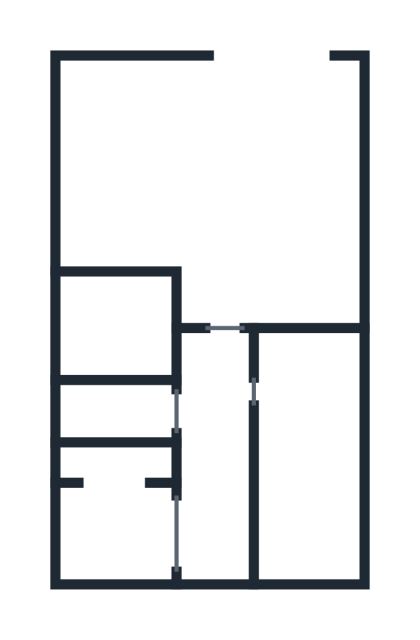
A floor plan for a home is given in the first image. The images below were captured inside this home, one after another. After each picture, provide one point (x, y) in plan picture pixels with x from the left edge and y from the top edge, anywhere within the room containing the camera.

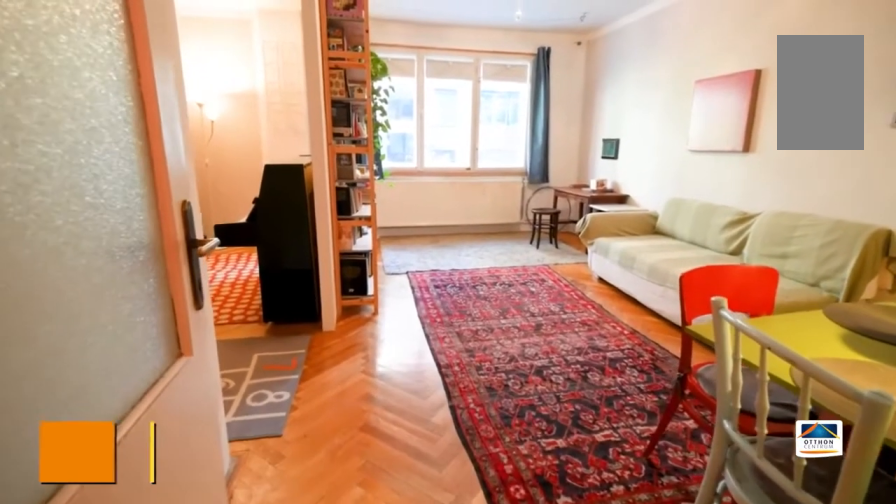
(206, 154)
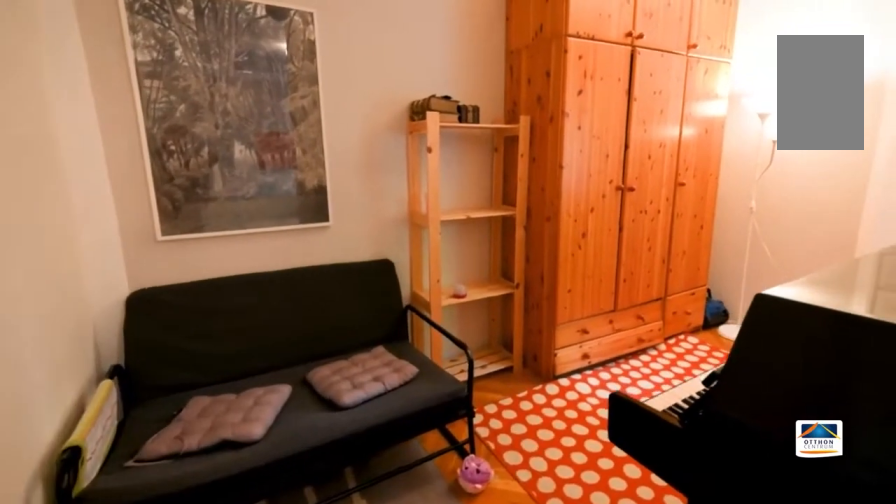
(208, 157)
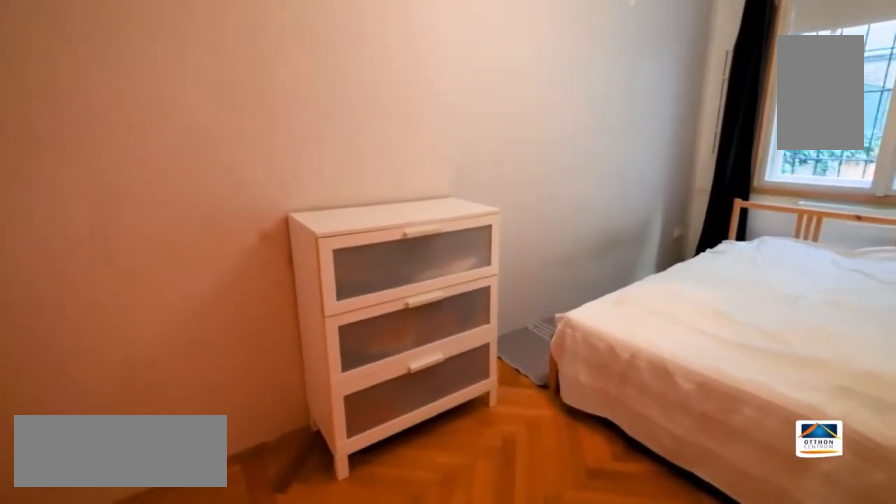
(310, 455)
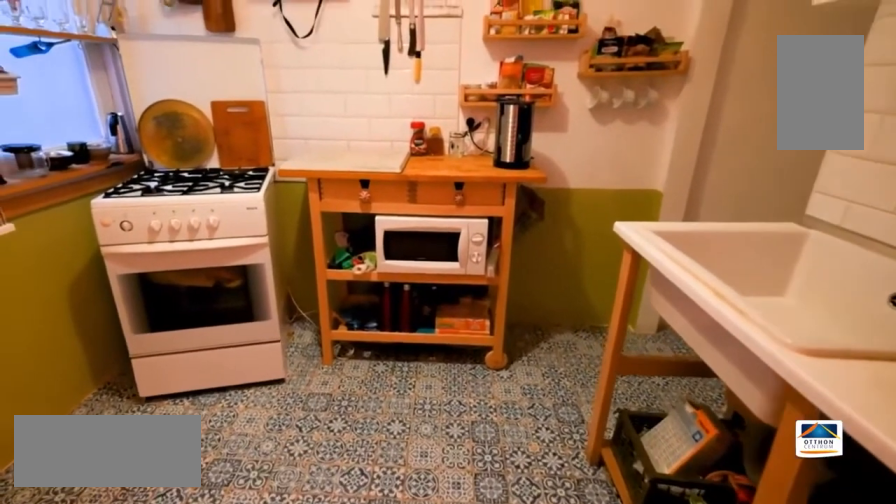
(122, 538)
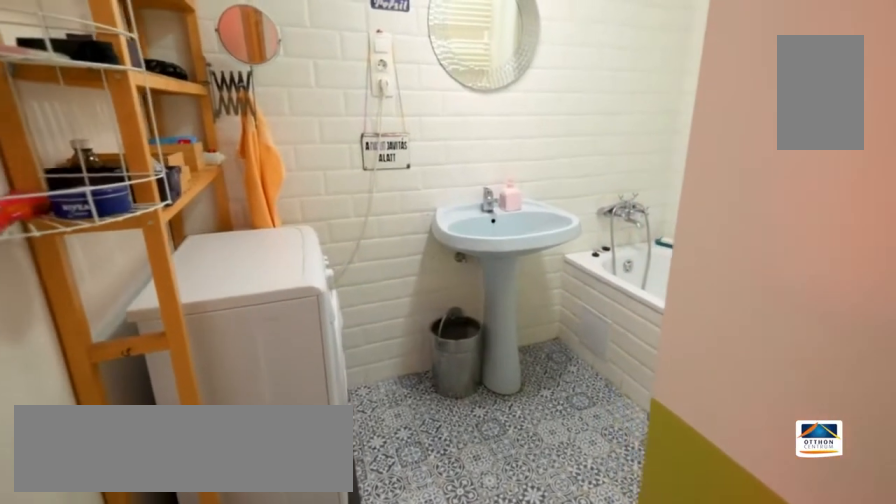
(118, 331)
